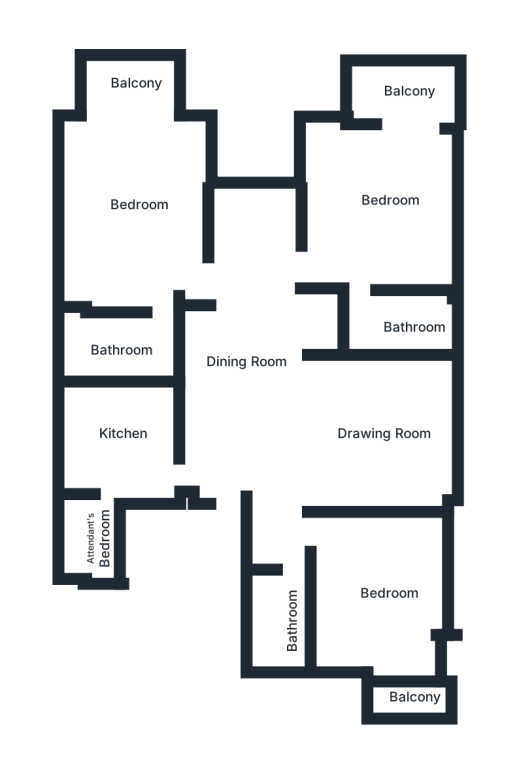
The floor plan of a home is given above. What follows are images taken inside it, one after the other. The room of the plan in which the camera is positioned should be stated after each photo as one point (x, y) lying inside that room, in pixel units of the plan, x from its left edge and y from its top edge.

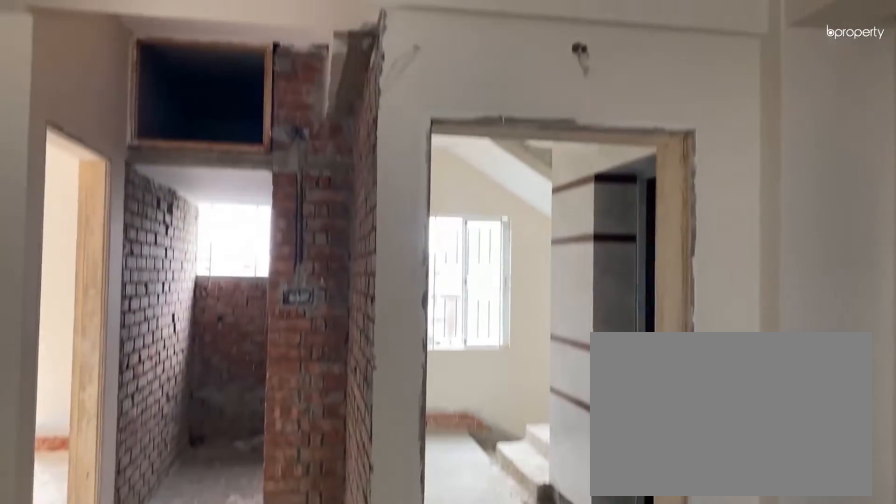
(261, 385)
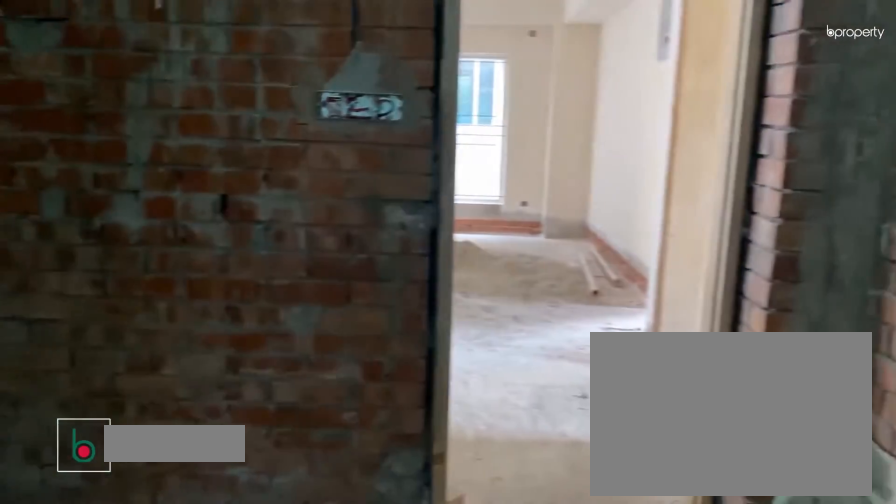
(117, 432)
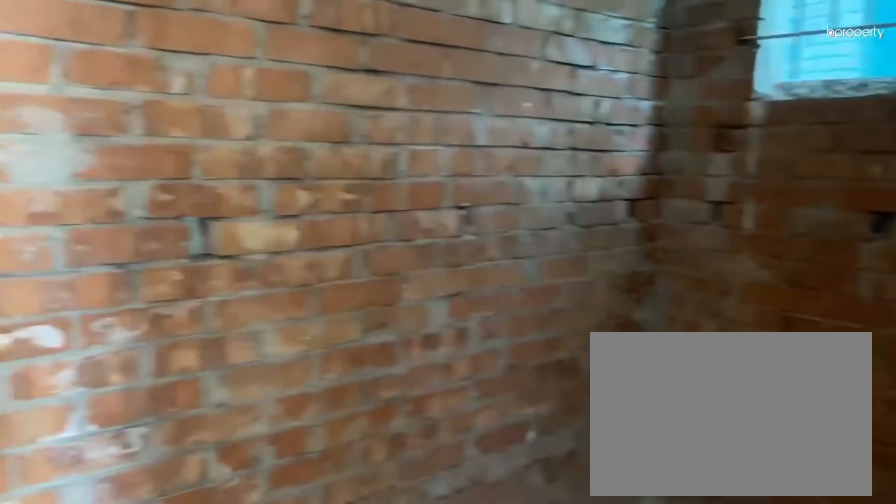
(131, 341)
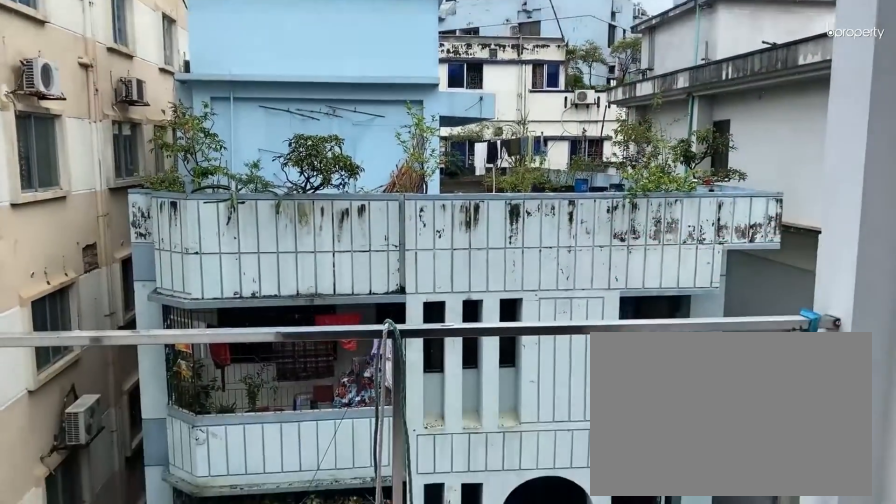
(403, 97)
